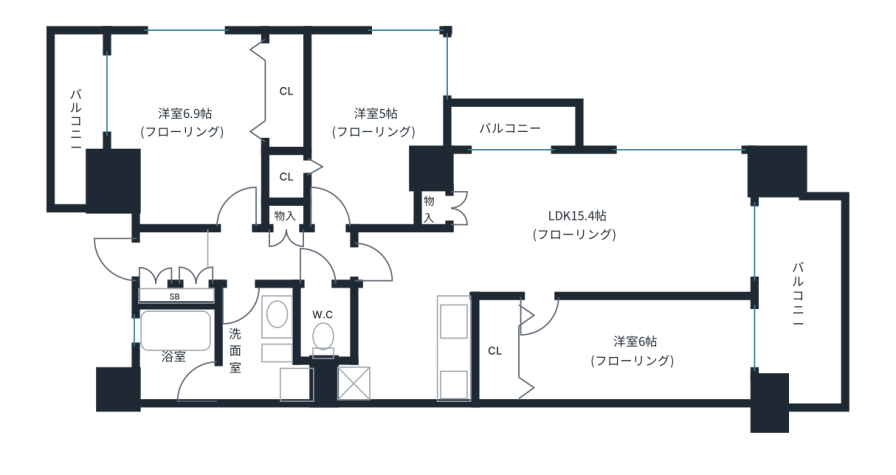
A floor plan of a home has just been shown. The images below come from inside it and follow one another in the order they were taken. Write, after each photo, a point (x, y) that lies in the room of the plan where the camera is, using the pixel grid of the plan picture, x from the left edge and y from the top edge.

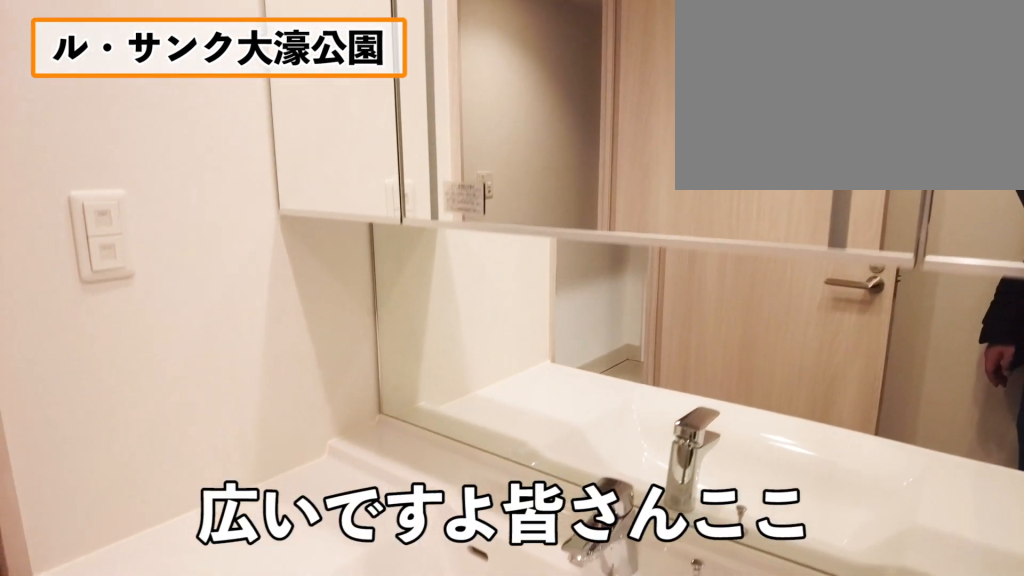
(249, 329)
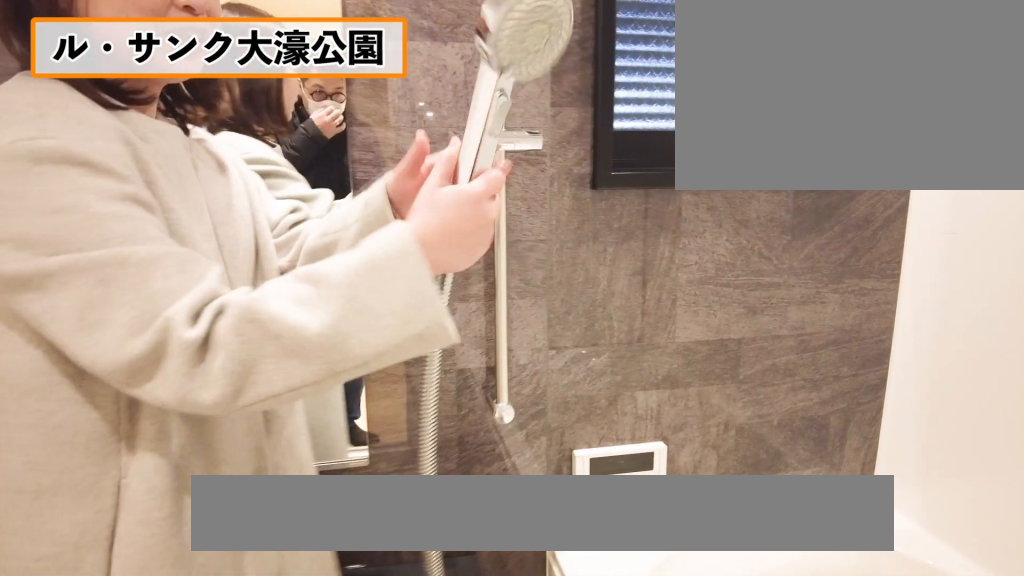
(191, 360)
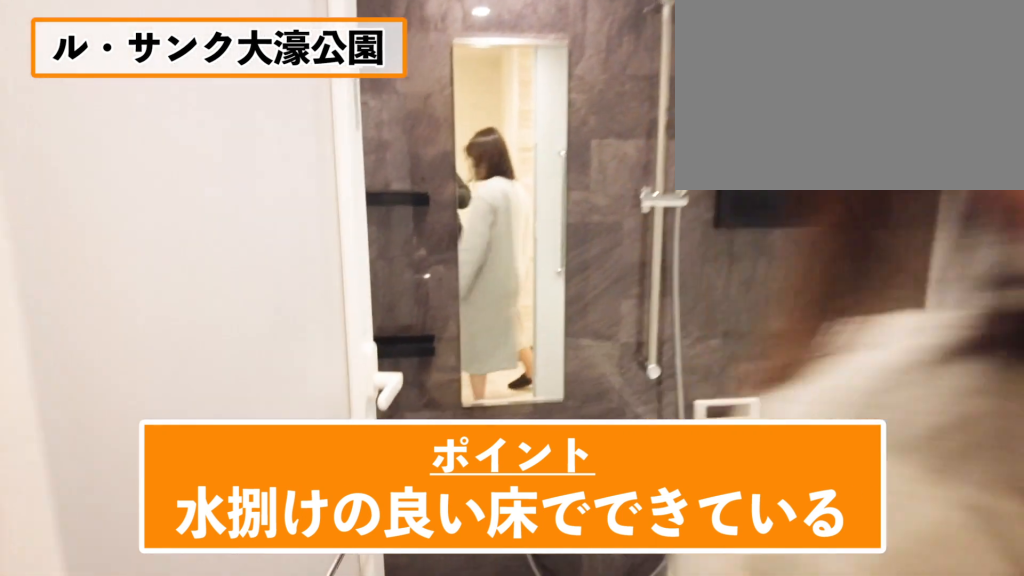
(191, 361)
